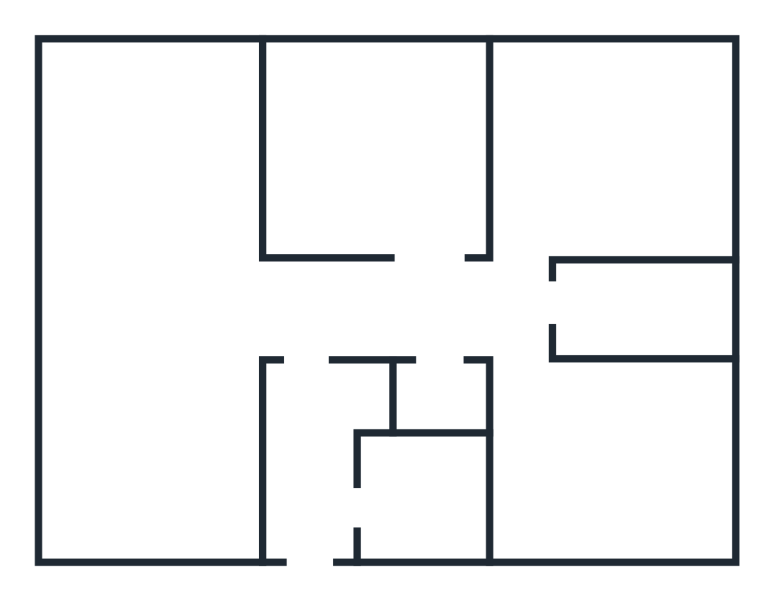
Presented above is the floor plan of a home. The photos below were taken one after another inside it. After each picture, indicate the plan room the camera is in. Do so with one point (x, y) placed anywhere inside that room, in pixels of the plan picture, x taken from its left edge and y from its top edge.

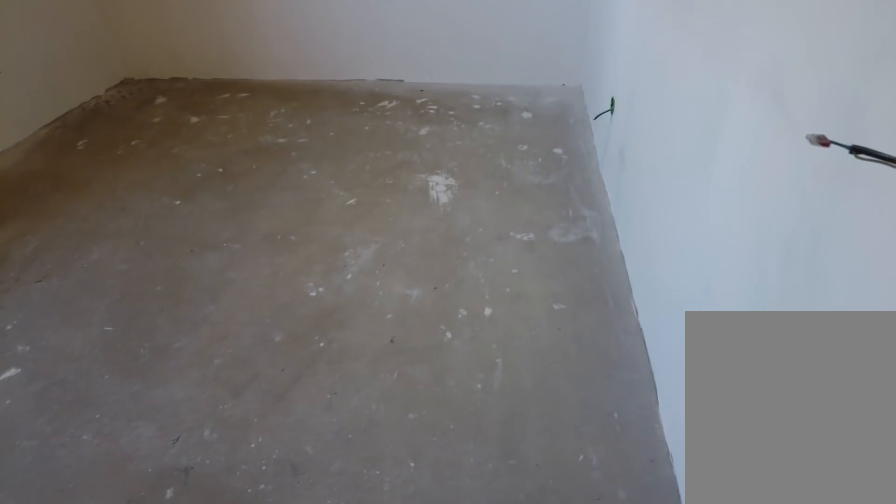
(539, 213)
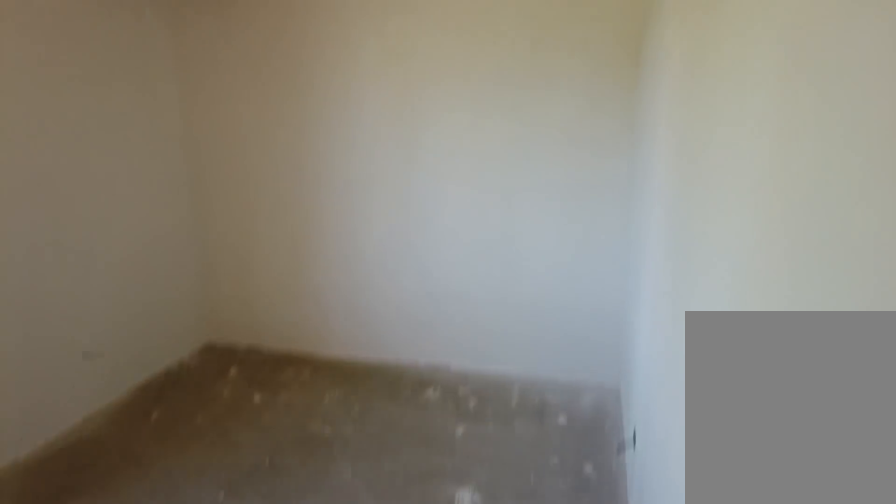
(539, 213)
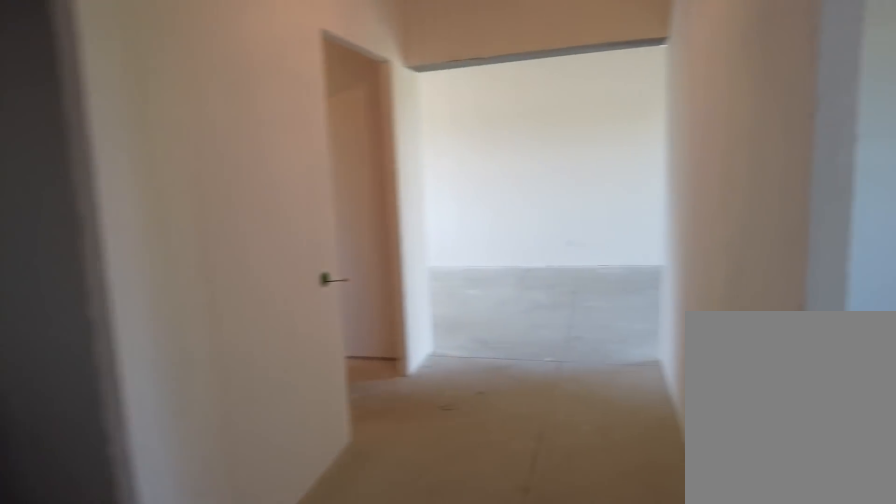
(511, 306)
